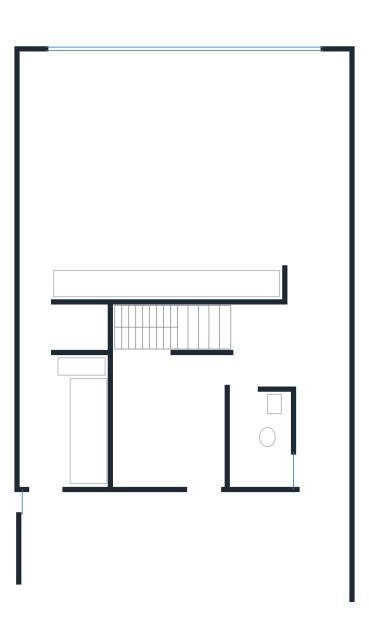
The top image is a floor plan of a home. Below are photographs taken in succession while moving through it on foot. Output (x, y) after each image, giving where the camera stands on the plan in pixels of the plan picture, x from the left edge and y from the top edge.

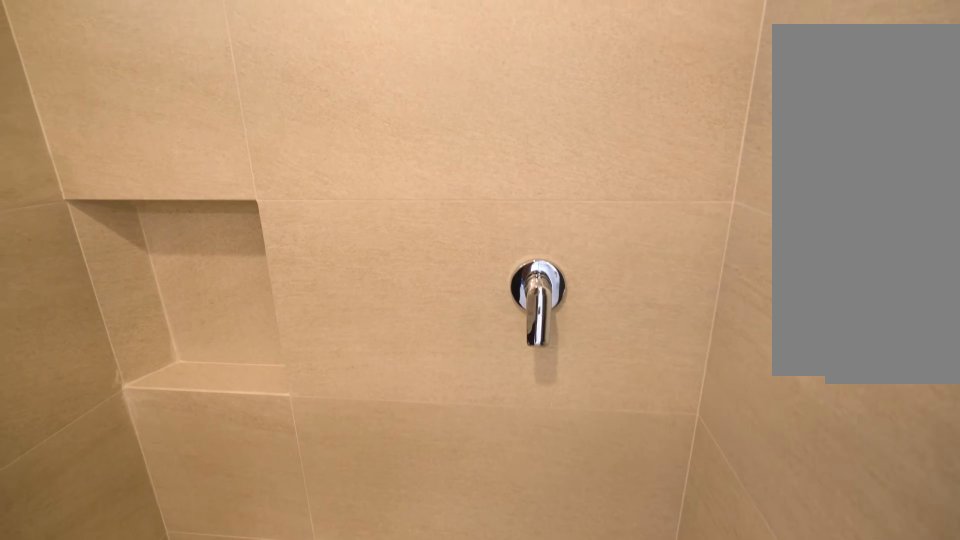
(249, 441)
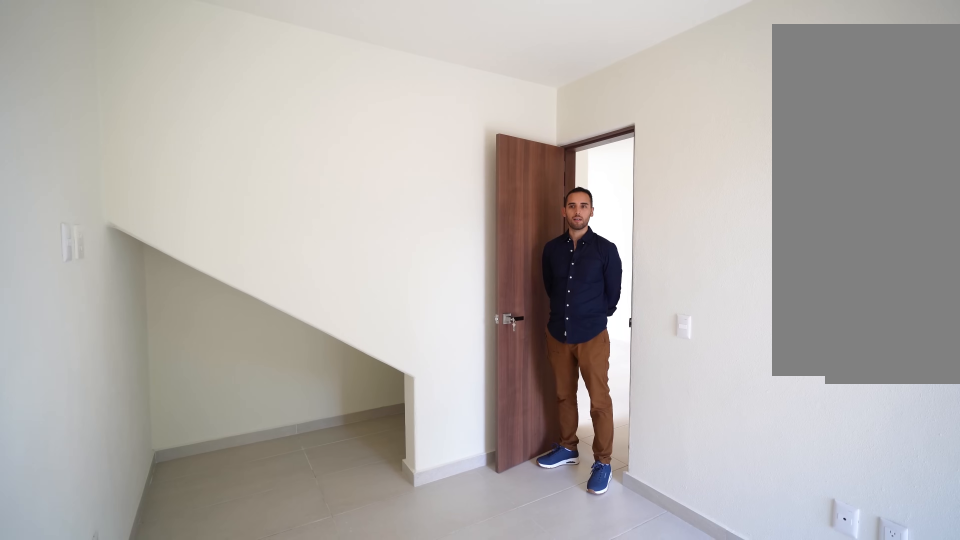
(143, 470)
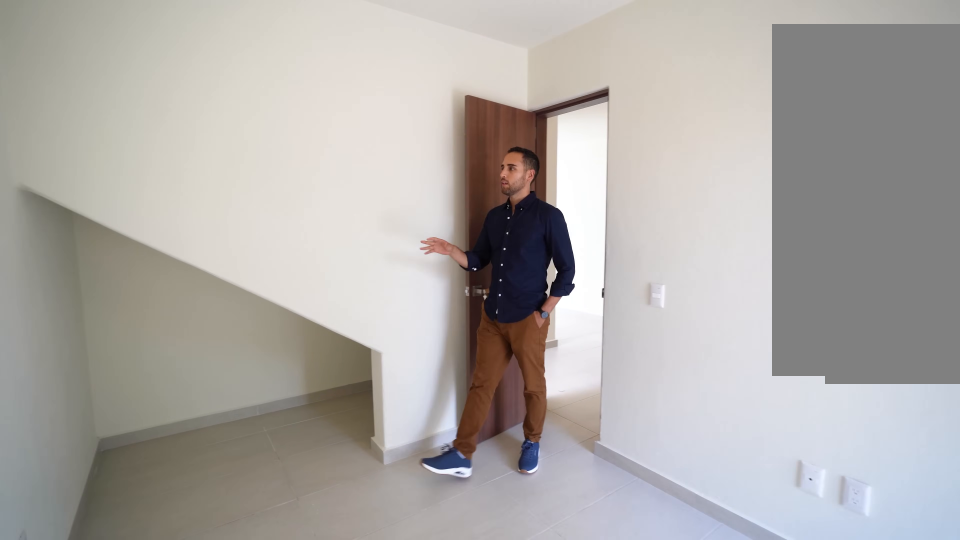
(143, 470)
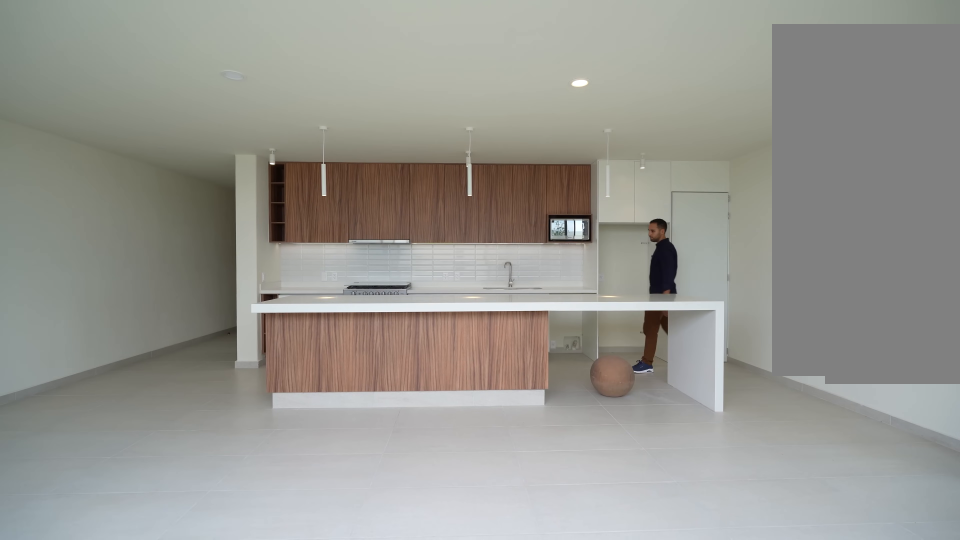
(151, 74)
